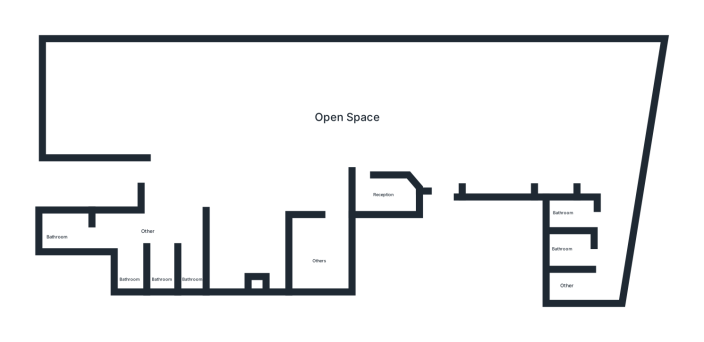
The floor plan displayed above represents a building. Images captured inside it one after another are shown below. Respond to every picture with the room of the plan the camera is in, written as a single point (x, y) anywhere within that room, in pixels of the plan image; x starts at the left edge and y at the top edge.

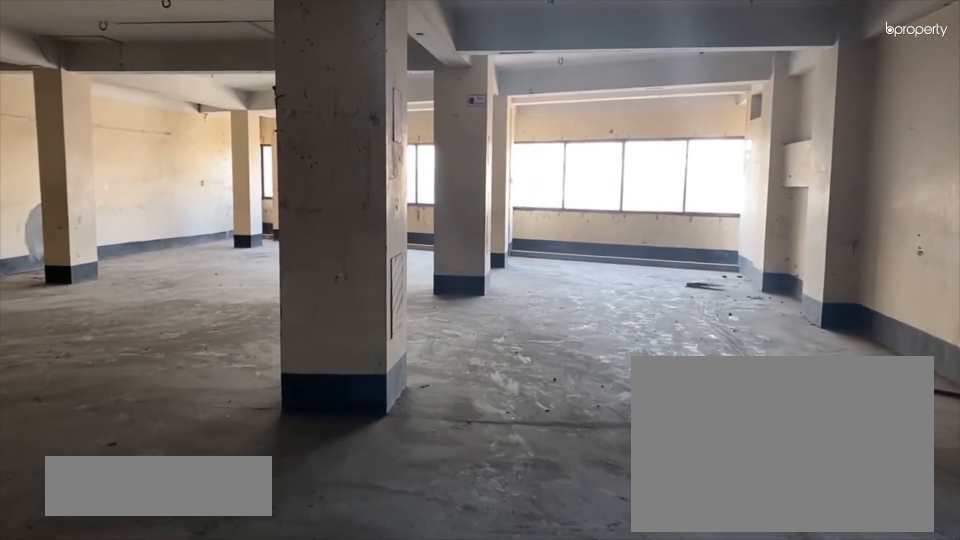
(391, 116)
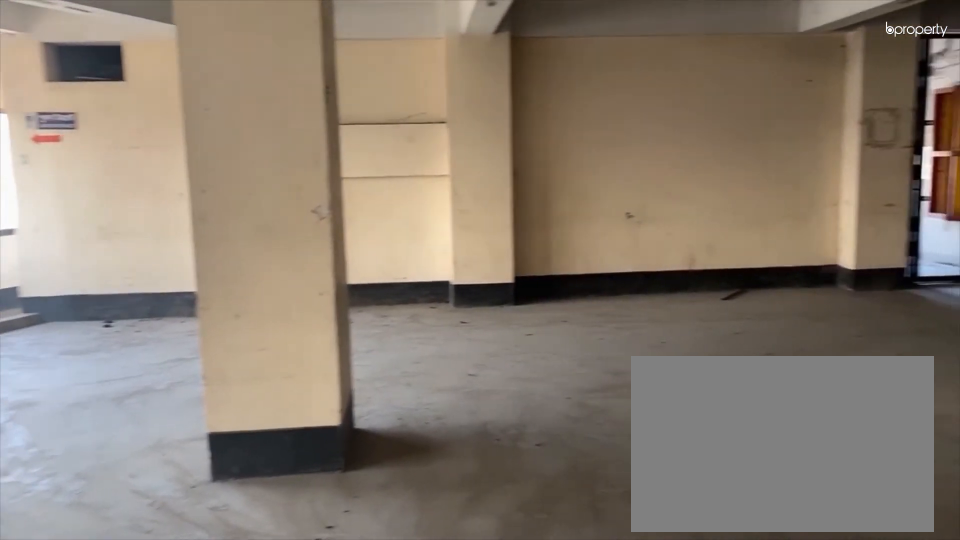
(563, 106)
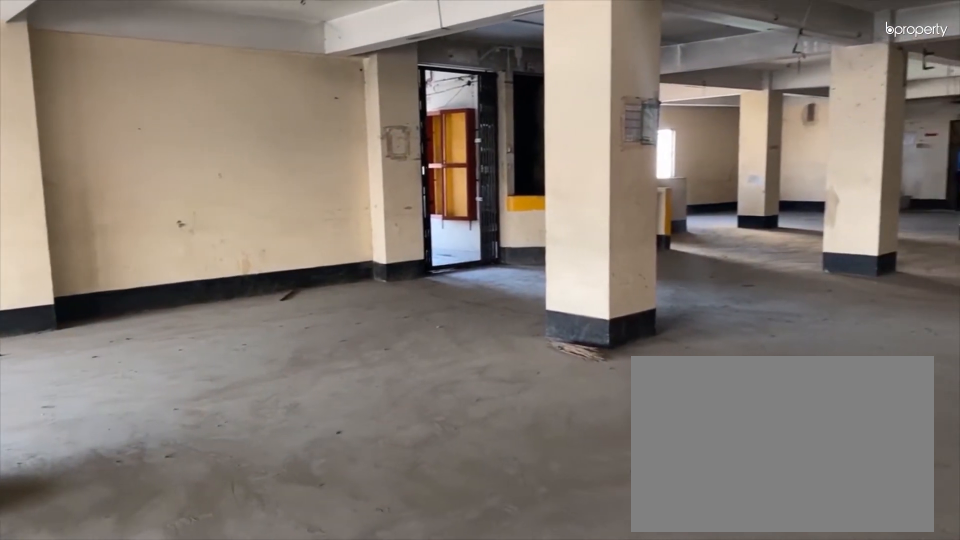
(563, 106)
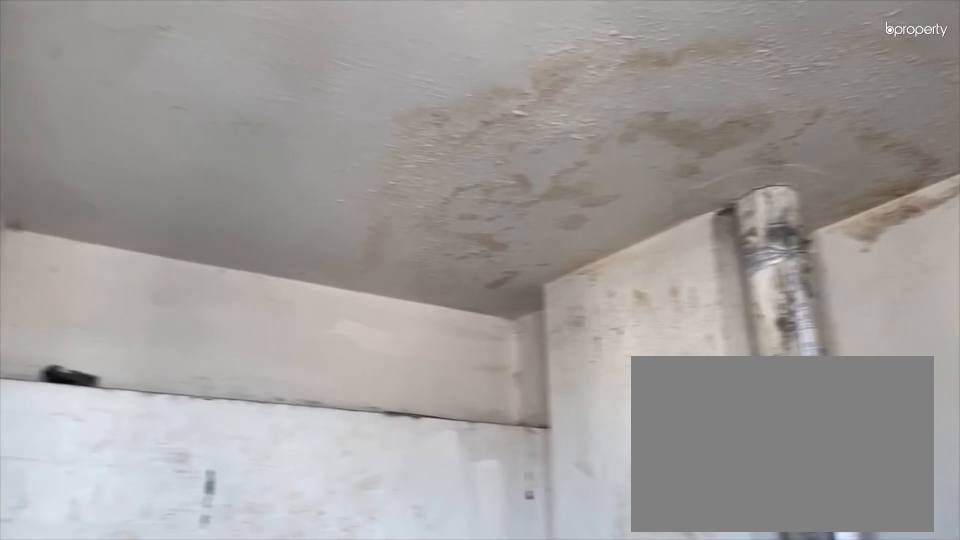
(588, 209)
